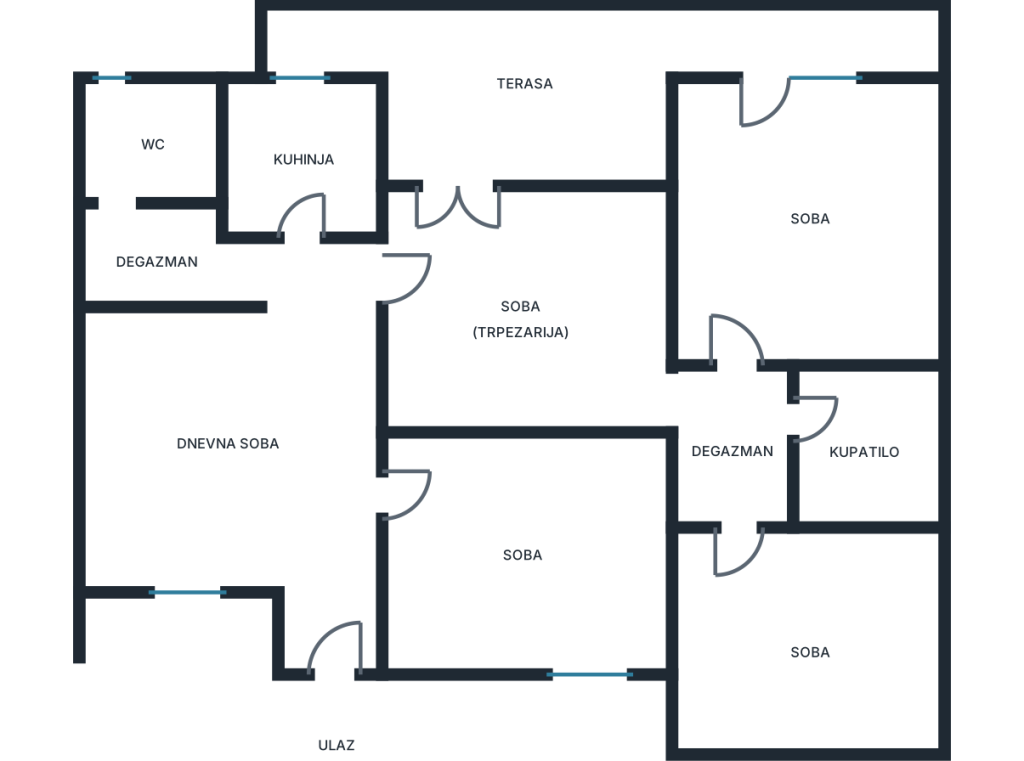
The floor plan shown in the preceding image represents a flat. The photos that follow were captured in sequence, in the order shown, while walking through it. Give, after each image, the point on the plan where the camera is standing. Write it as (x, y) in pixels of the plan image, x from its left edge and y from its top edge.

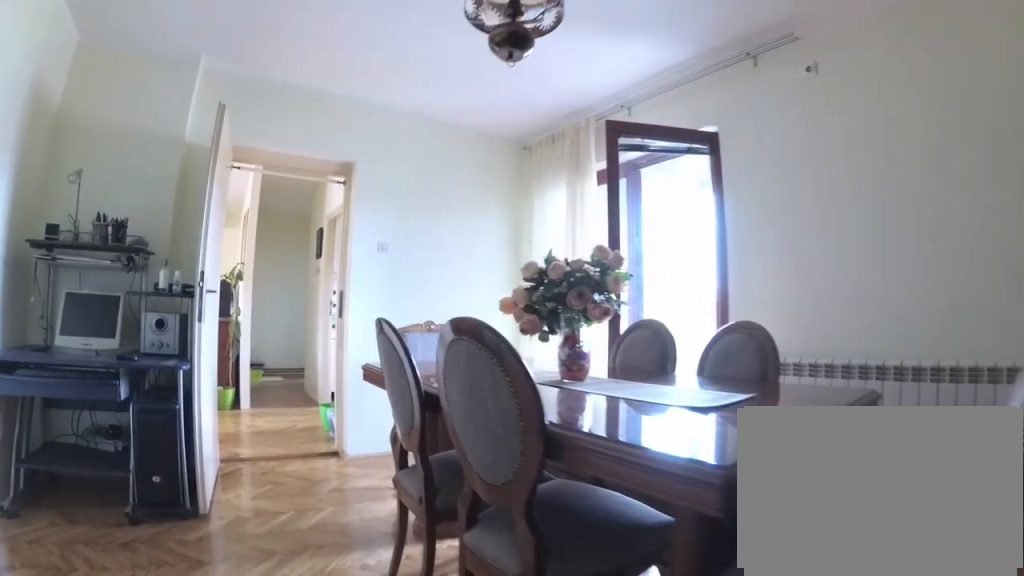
(667, 379)
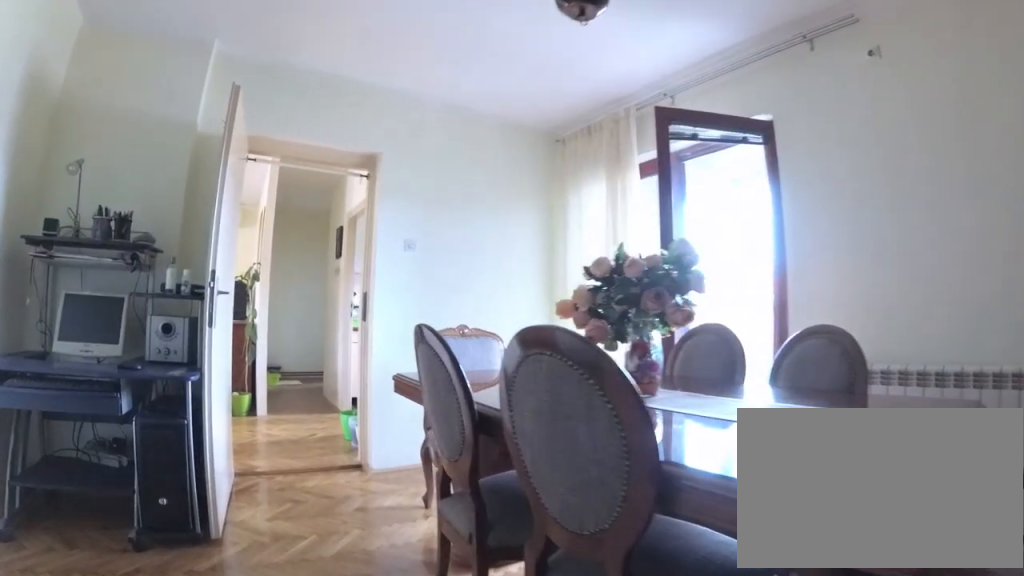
(638, 365)
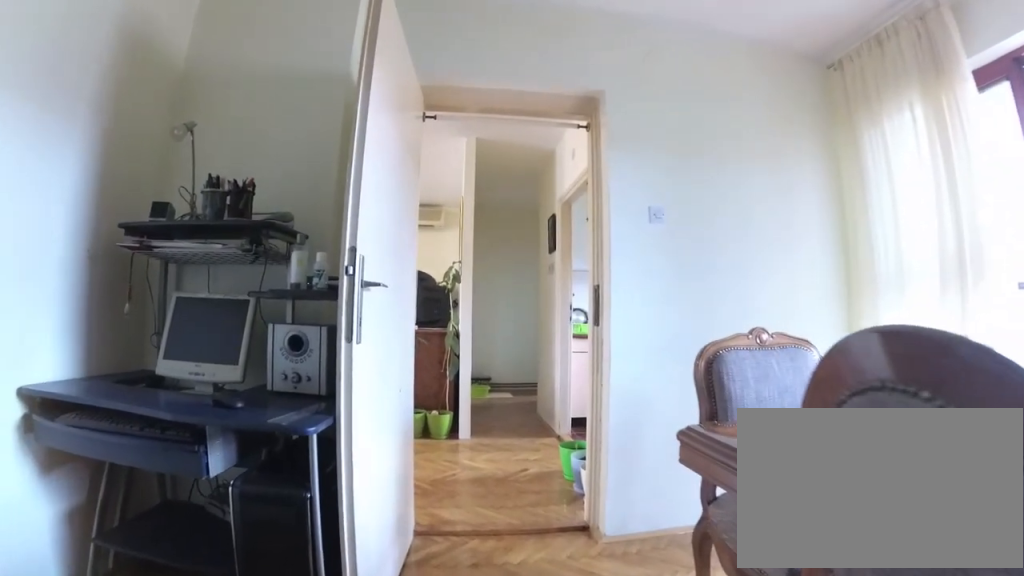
(548, 303)
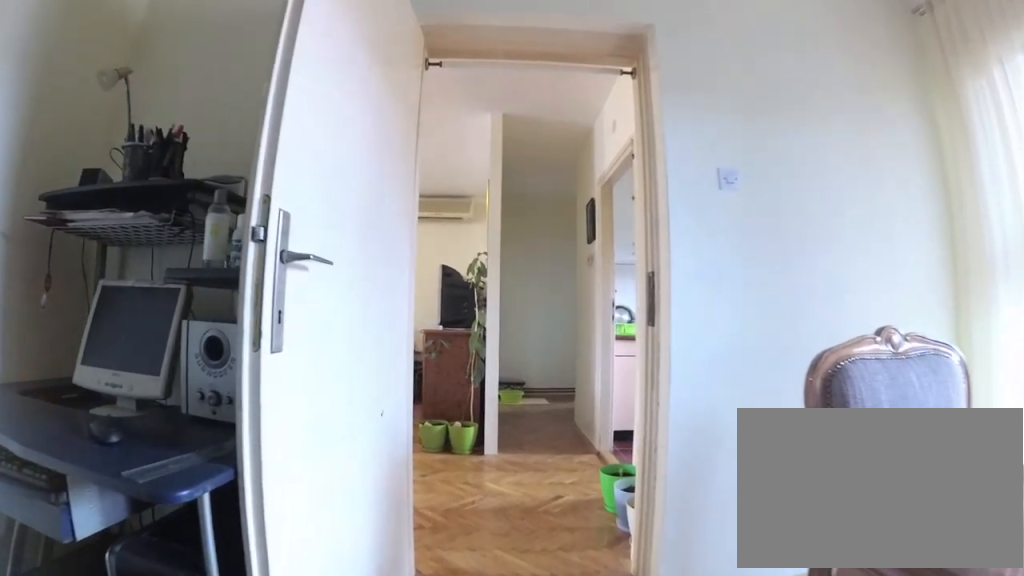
(514, 275)
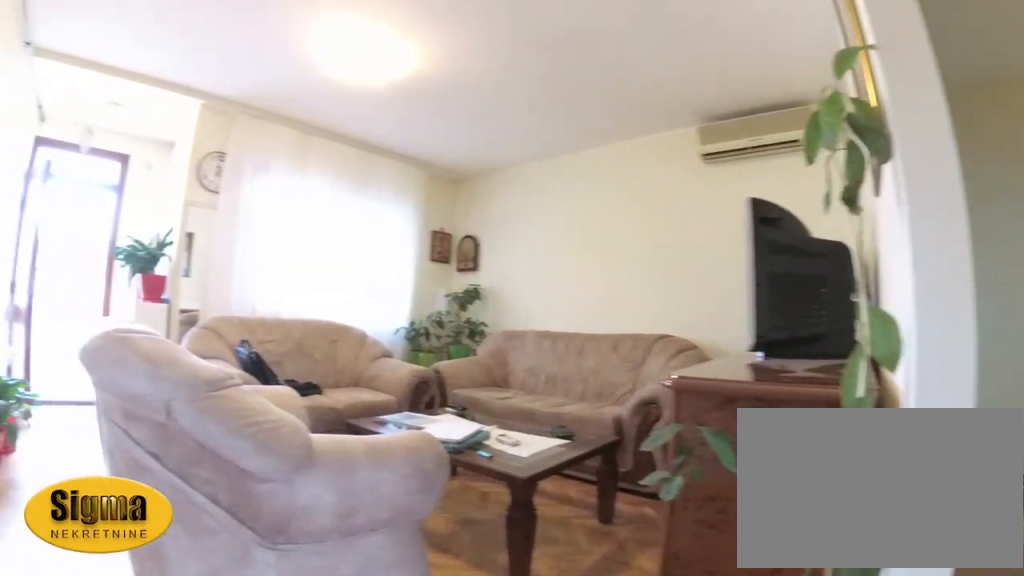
(328, 253)
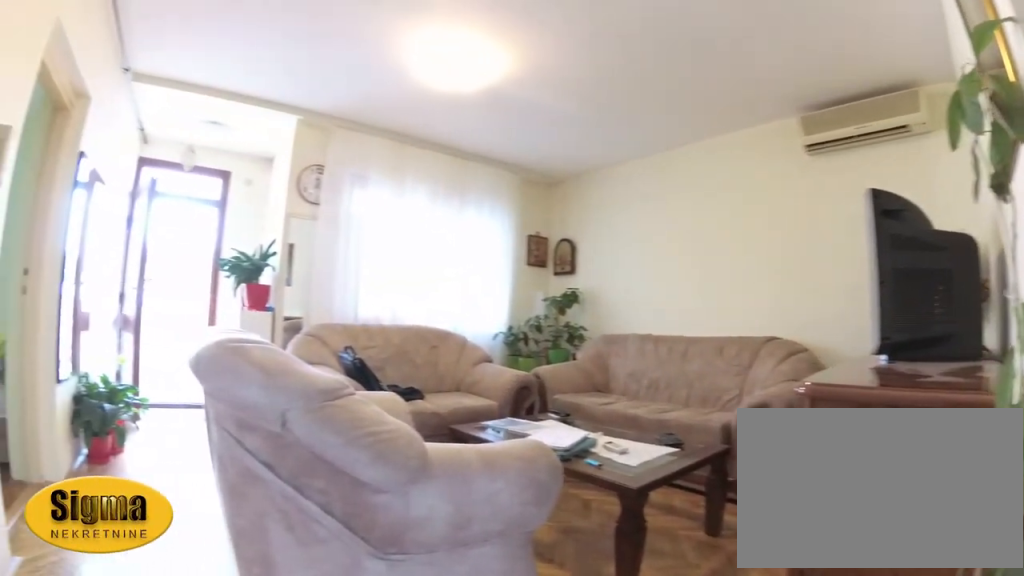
(328, 251)
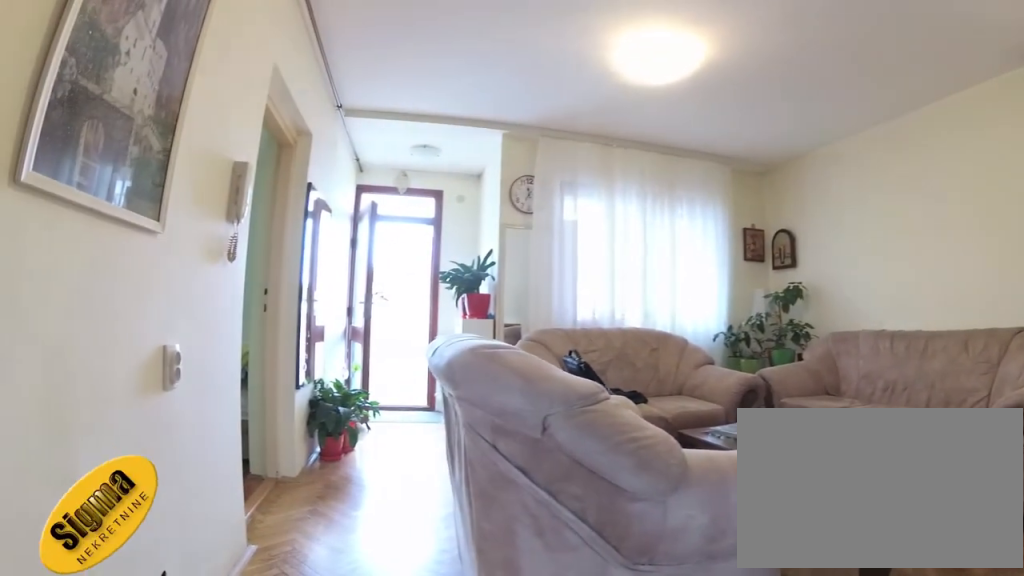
(312, 253)
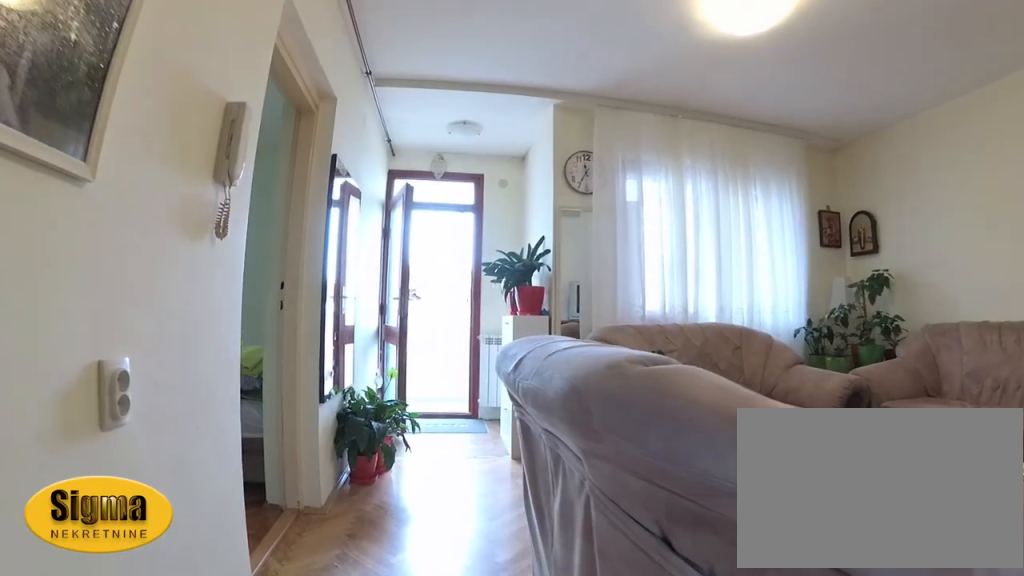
(306, 318)
